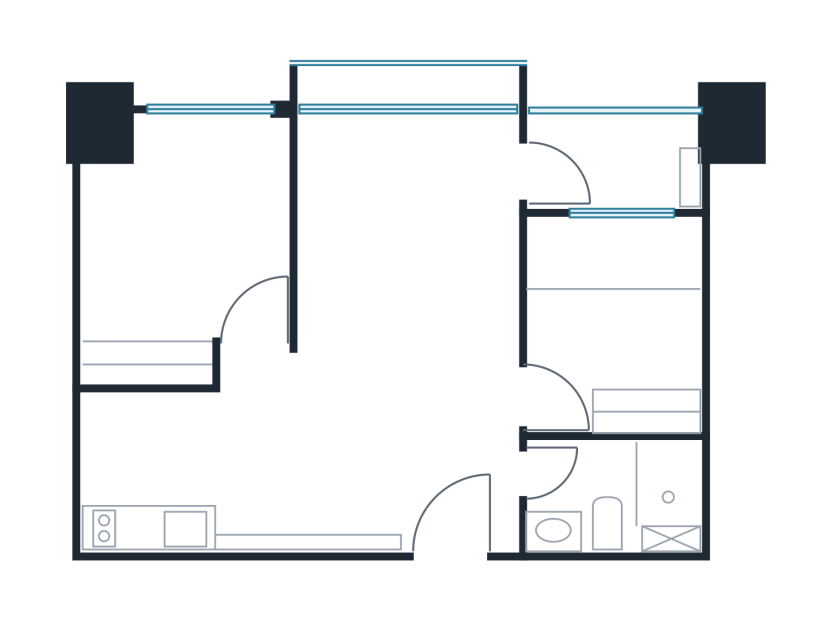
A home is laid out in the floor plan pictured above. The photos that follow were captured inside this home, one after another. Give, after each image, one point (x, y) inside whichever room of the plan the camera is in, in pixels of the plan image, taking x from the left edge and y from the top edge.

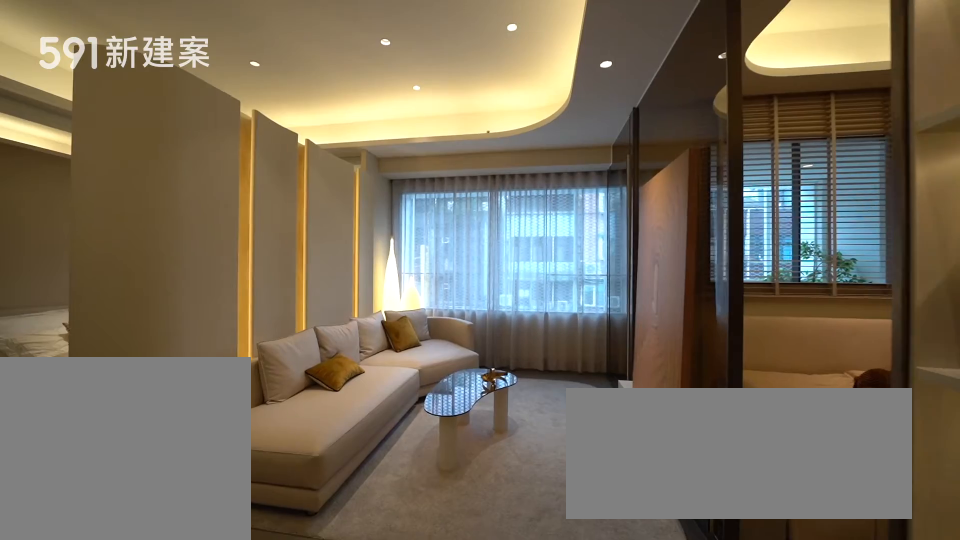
(408, 251)
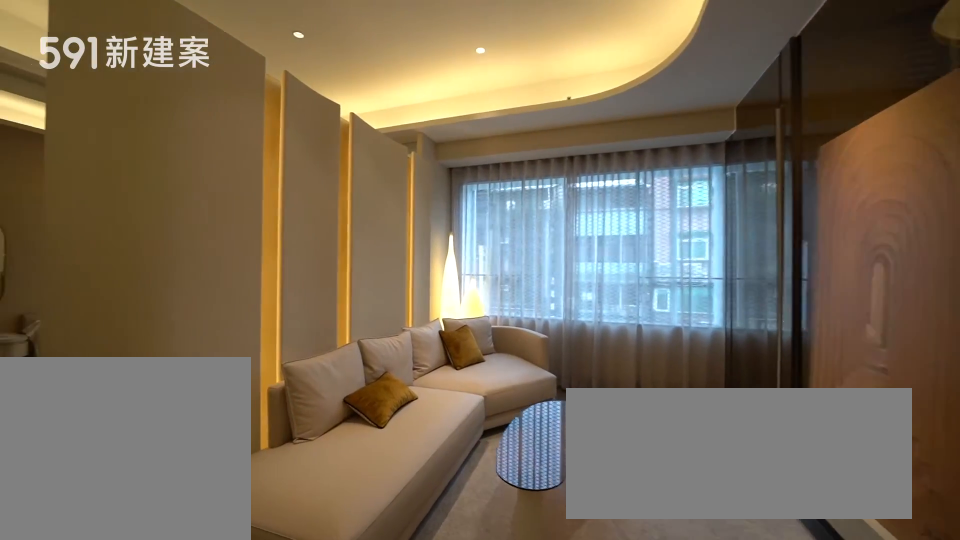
(408, 251)
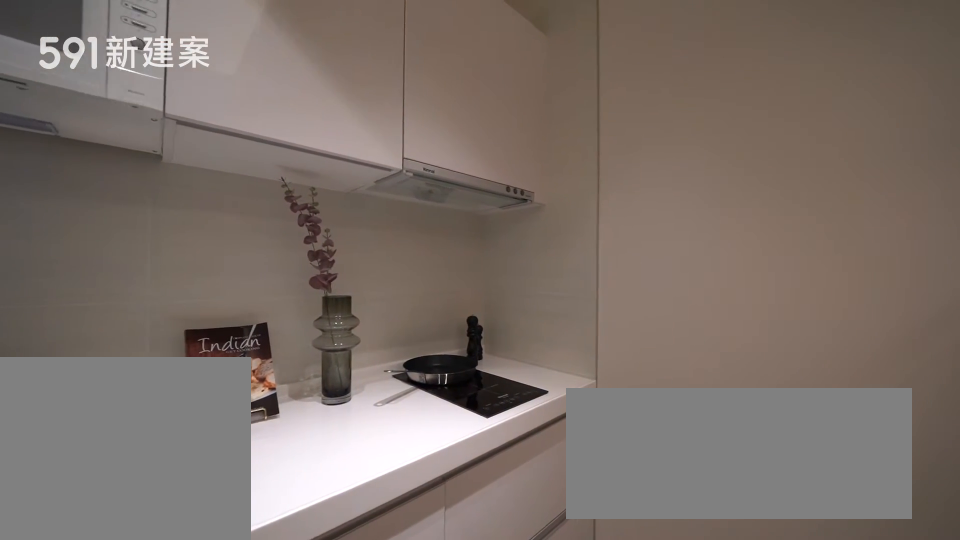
(155, 471)
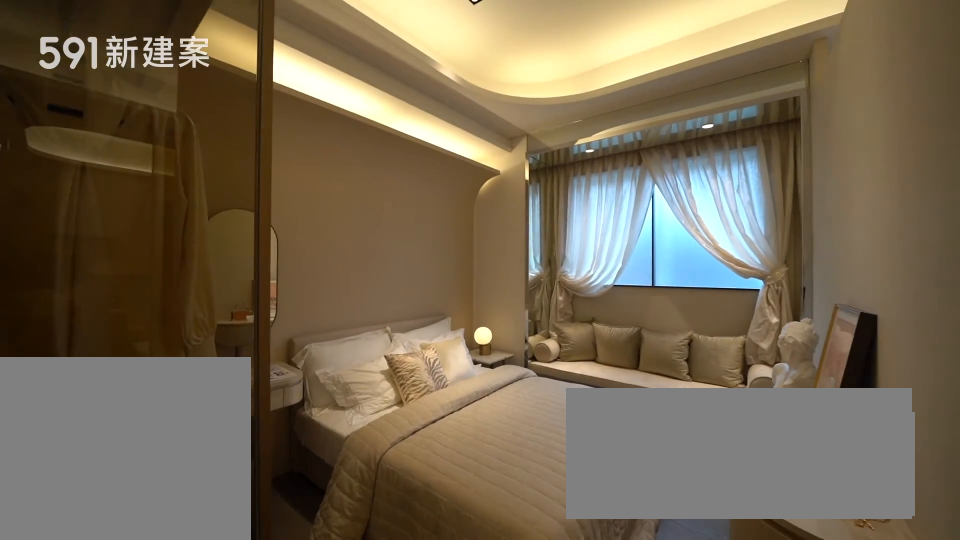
(185, 244)
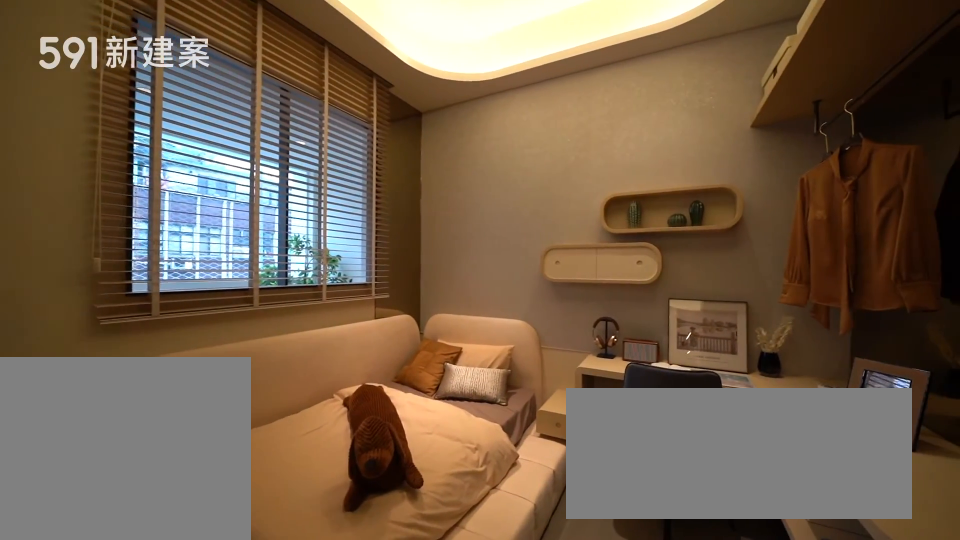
(614, 325)
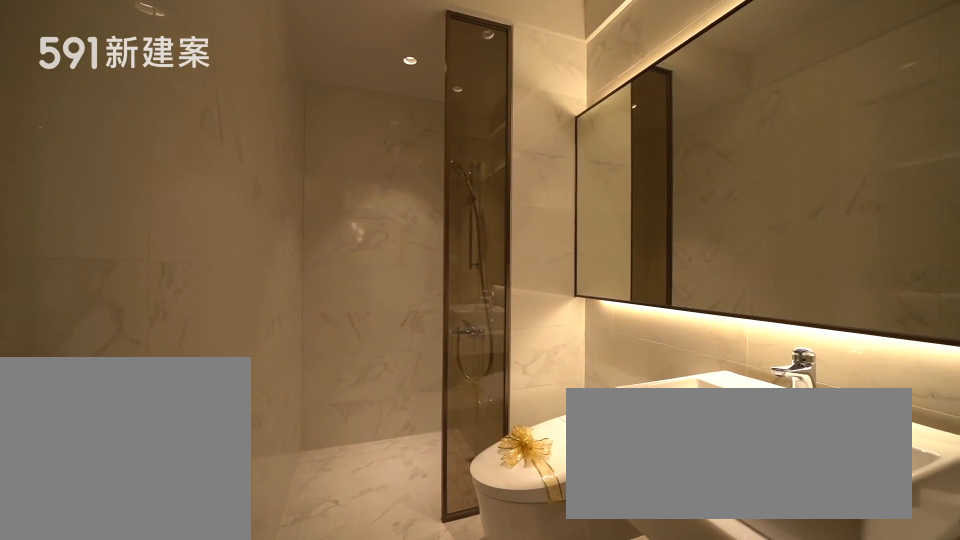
(618, 498)
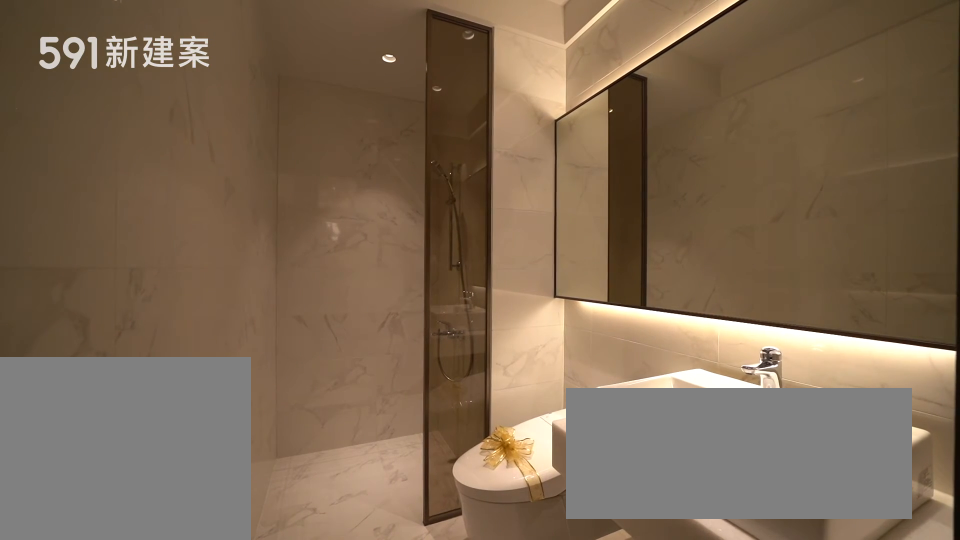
(618, 498)
